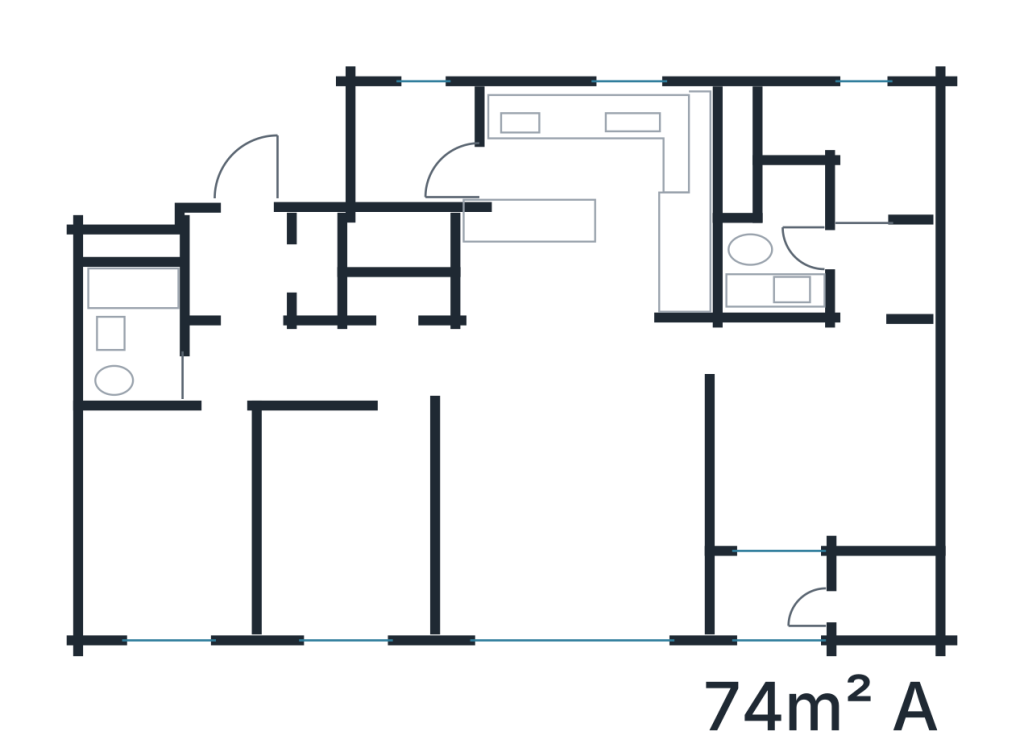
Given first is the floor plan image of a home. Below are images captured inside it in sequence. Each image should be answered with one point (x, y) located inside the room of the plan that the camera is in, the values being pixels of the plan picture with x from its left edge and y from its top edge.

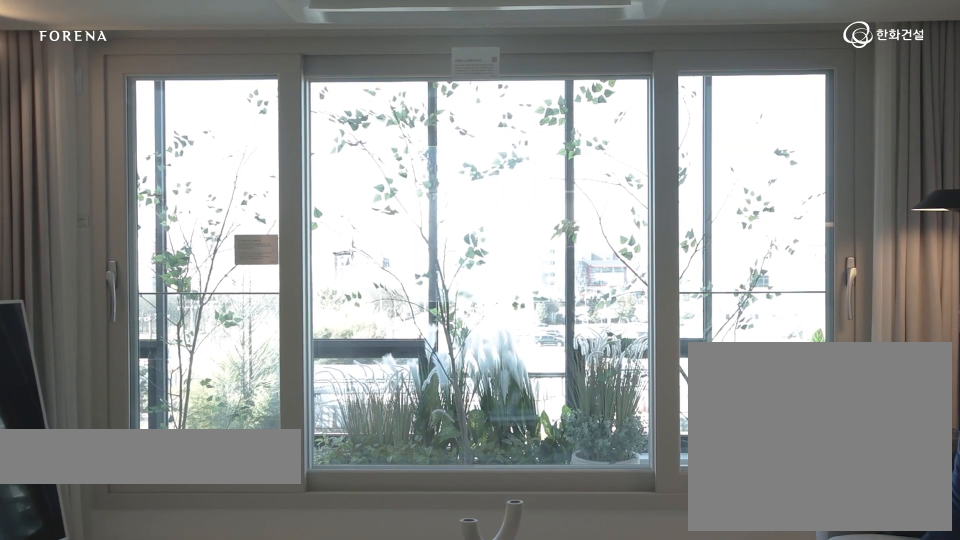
(580, 494)
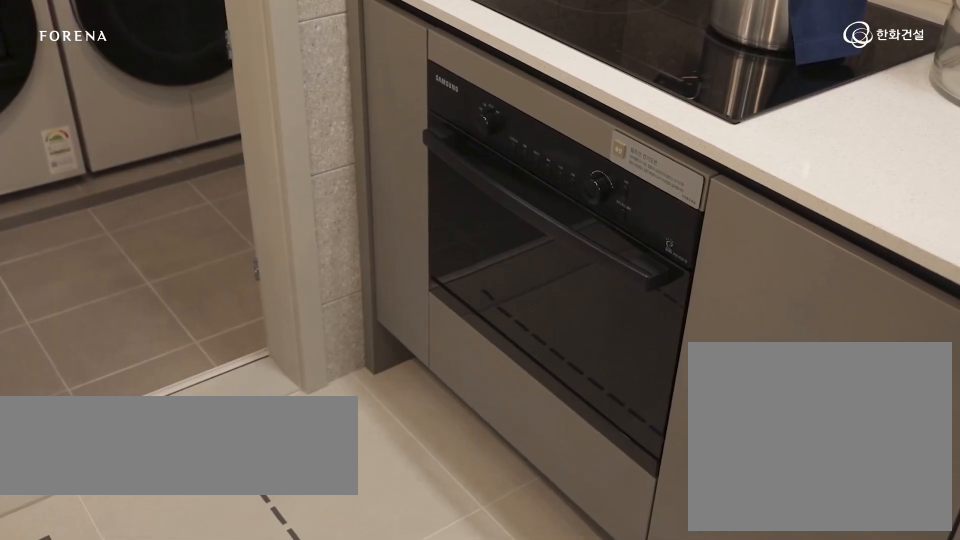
(562, 287)
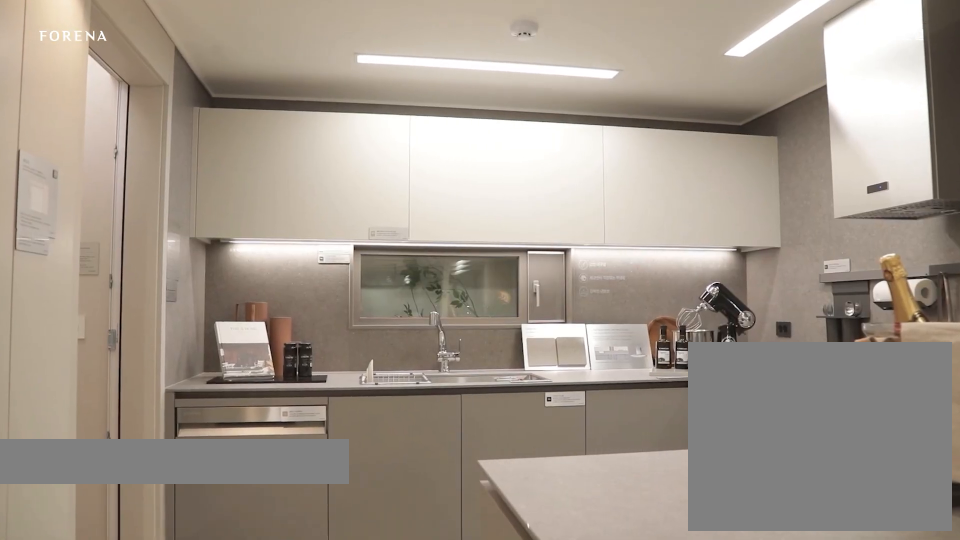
(562, 287)
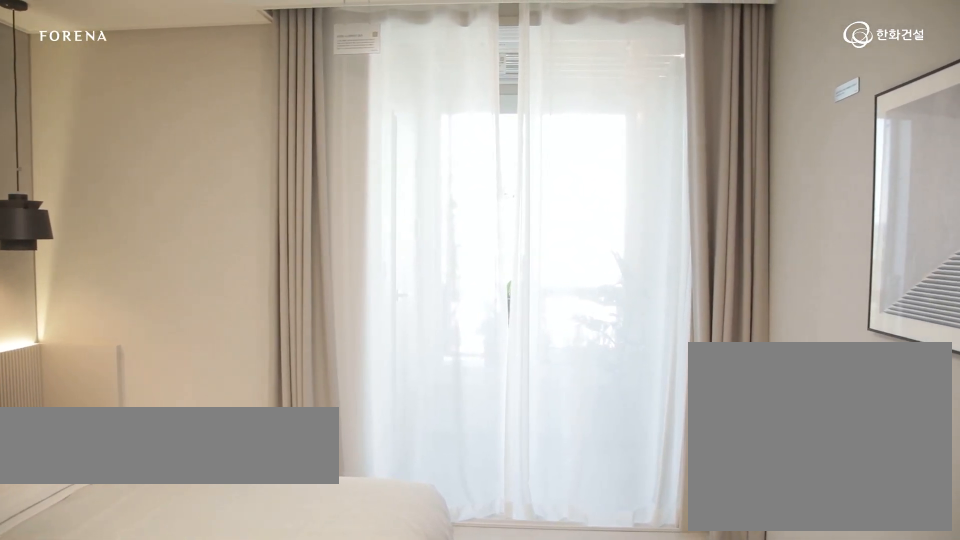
(827, 421)
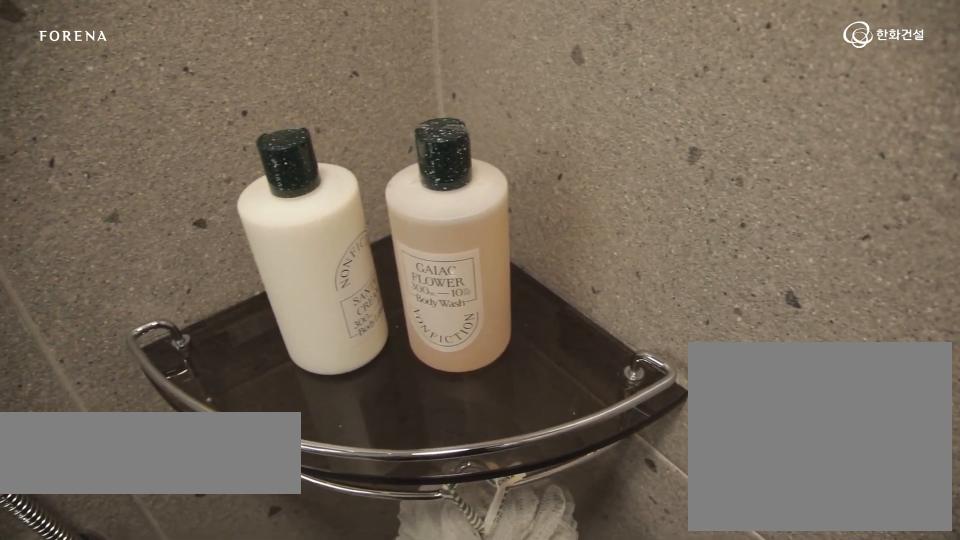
(813, 251)
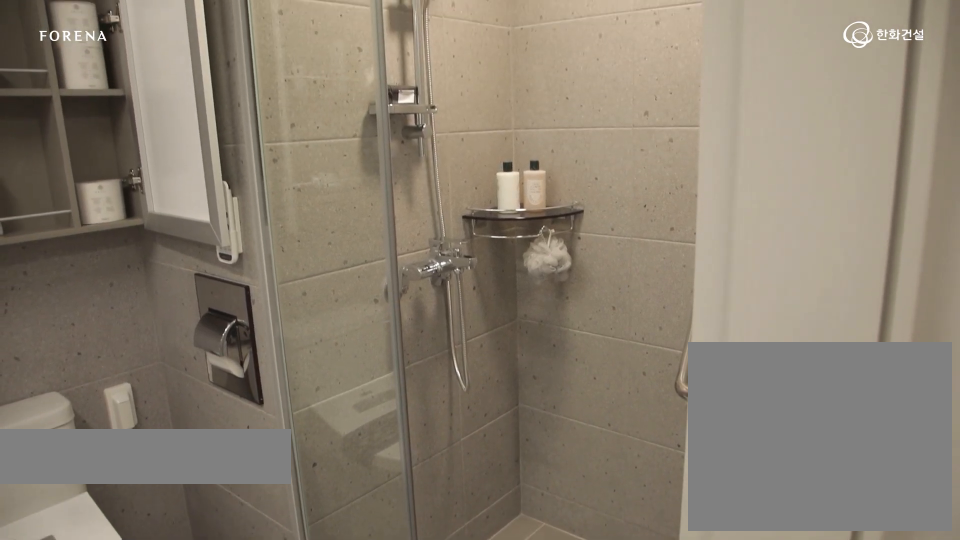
(813, 251)
